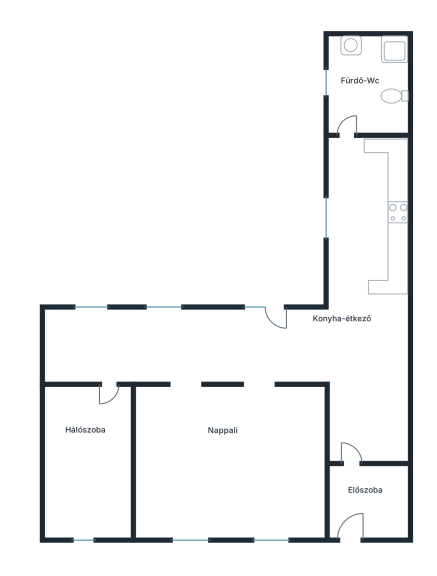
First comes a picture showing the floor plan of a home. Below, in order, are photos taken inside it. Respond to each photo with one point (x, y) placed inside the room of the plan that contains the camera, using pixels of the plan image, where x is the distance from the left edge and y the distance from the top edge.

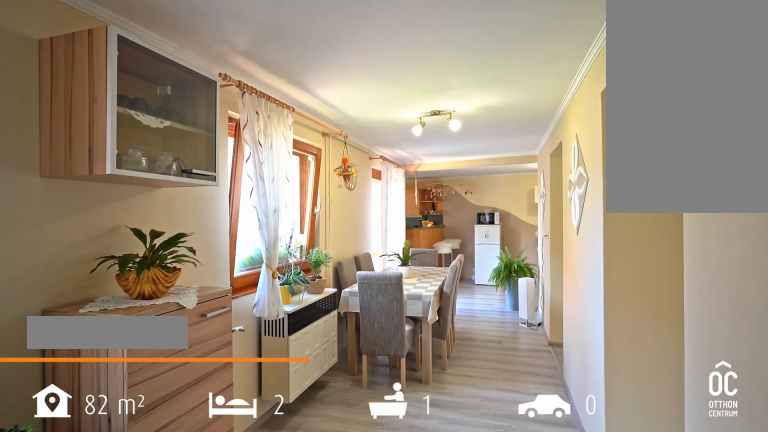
(186, 345)
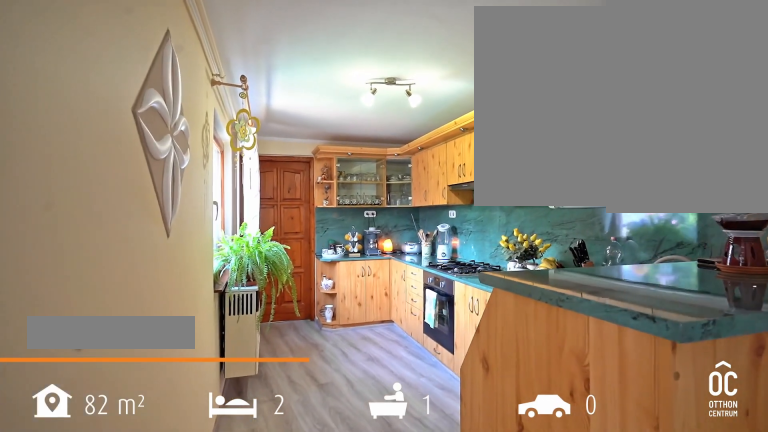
(365, 234)
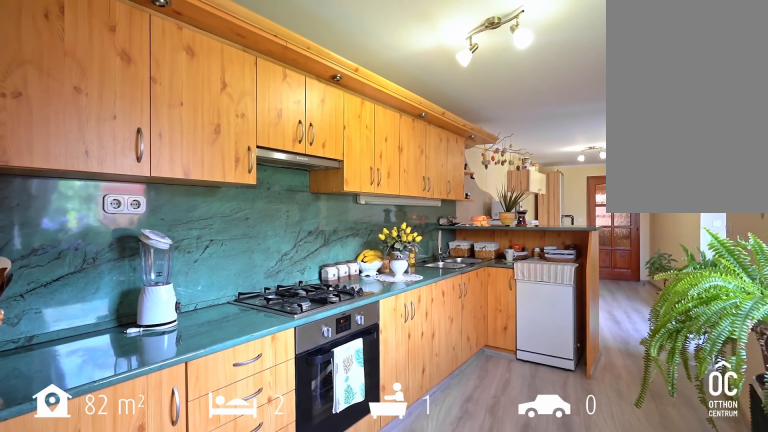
(365, 234)
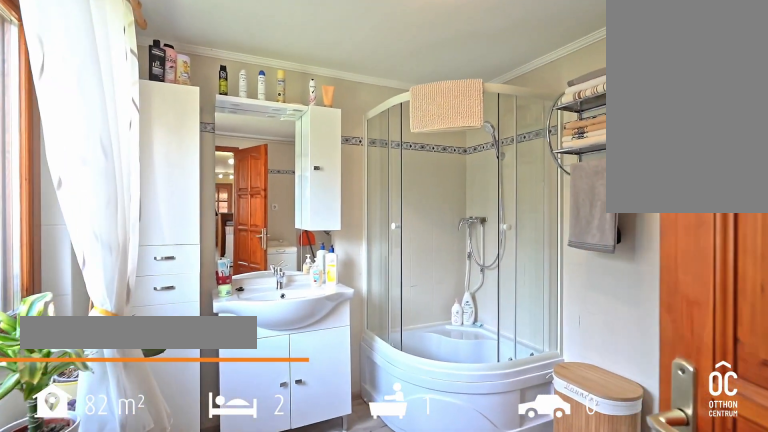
(369, 85)
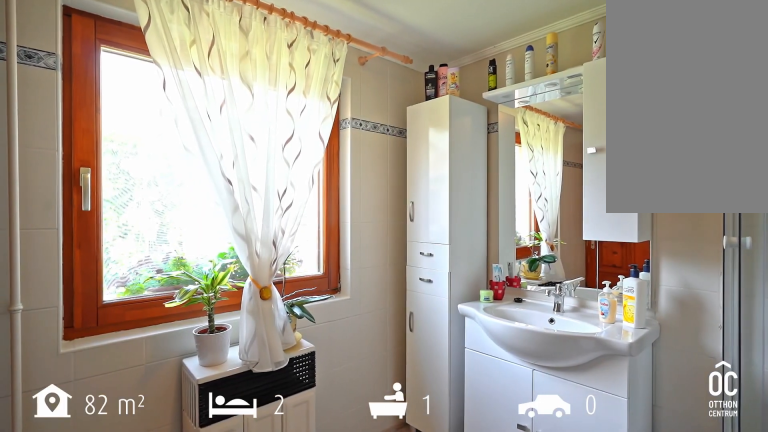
(369, 86)
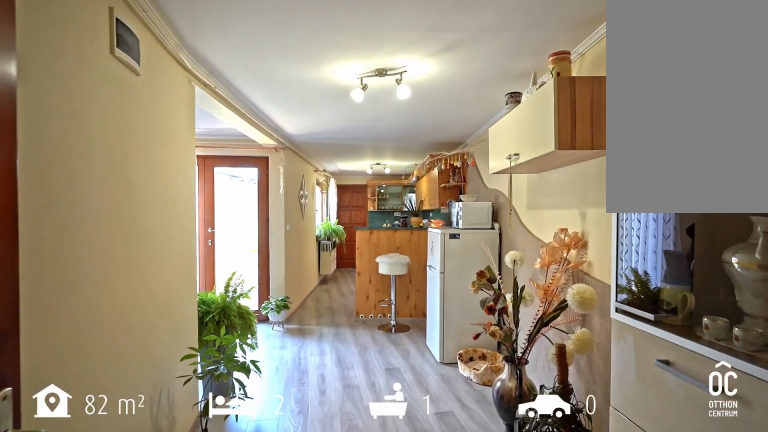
(367, 402)
